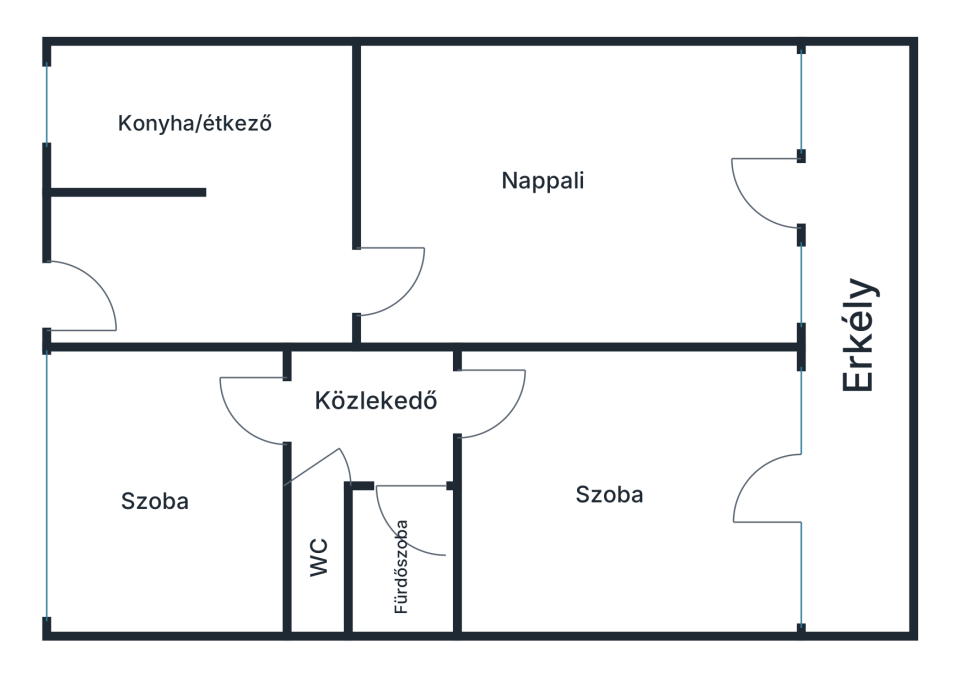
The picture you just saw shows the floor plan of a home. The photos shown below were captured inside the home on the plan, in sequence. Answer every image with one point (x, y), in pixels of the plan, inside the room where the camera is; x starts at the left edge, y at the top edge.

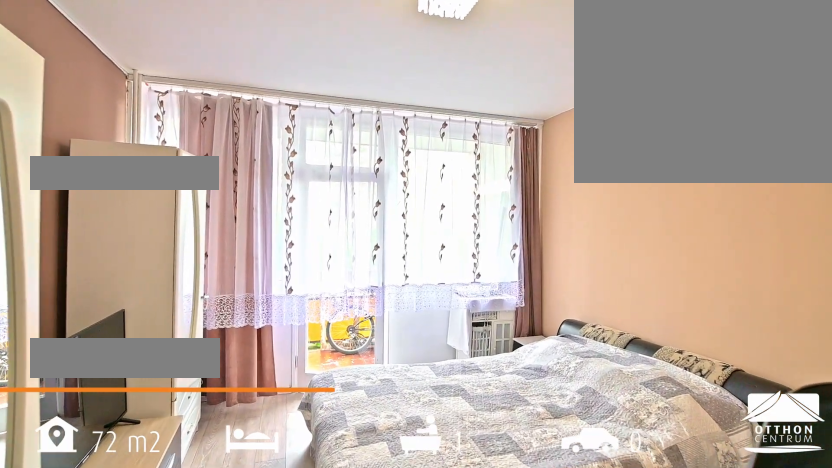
(610, 537)
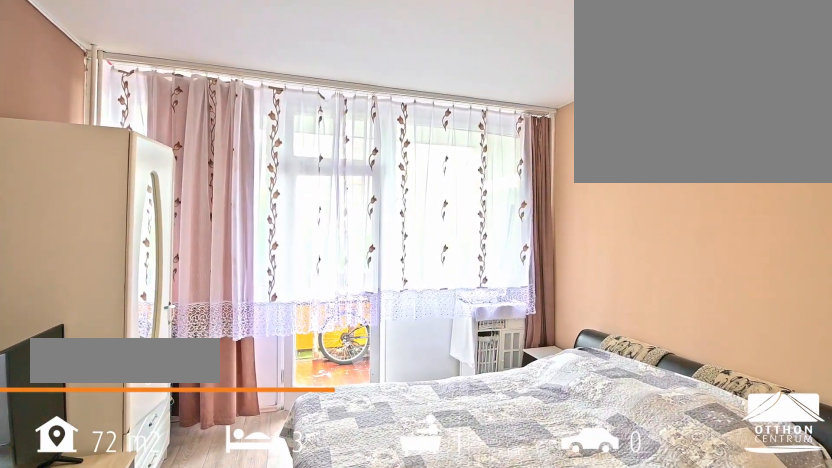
(610, 537)
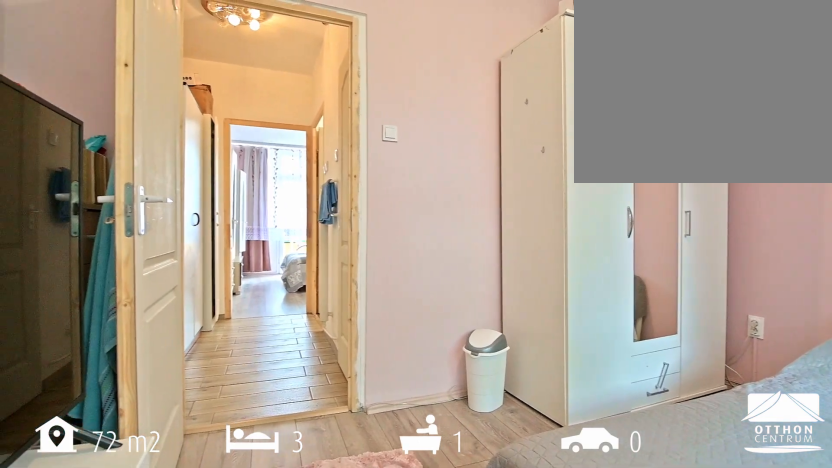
(161, 547)
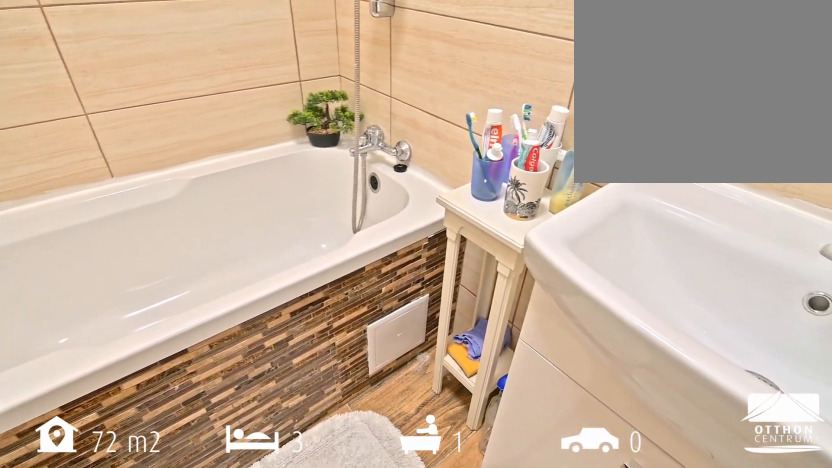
(430, 570)
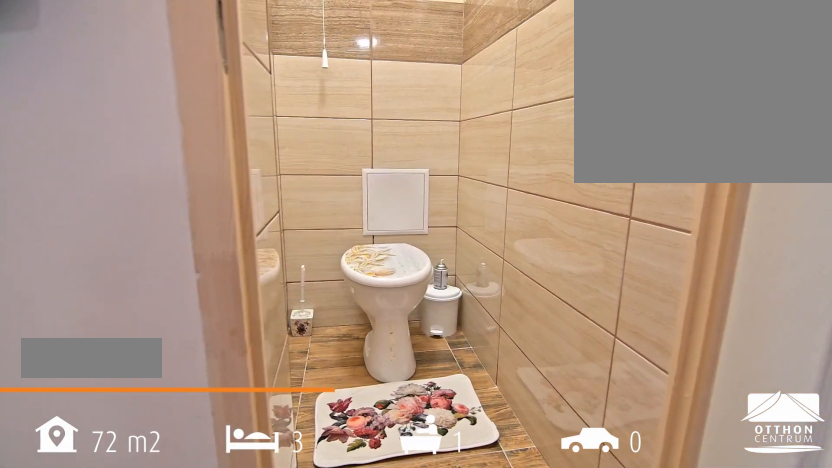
(321, 598)
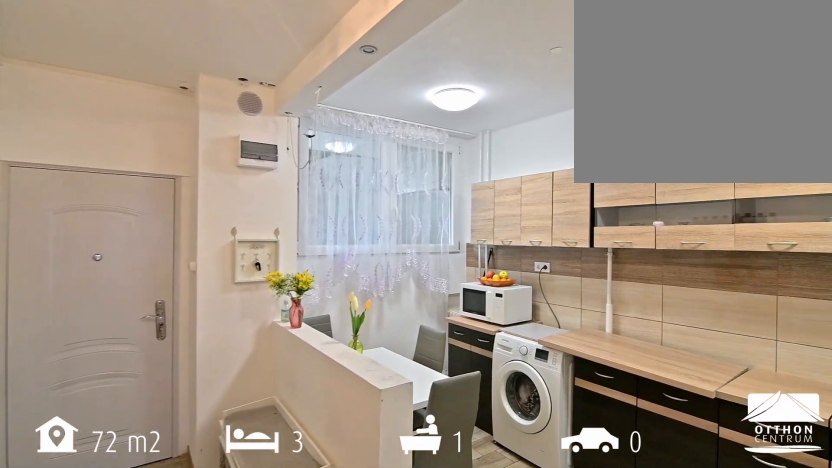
(203, 169)
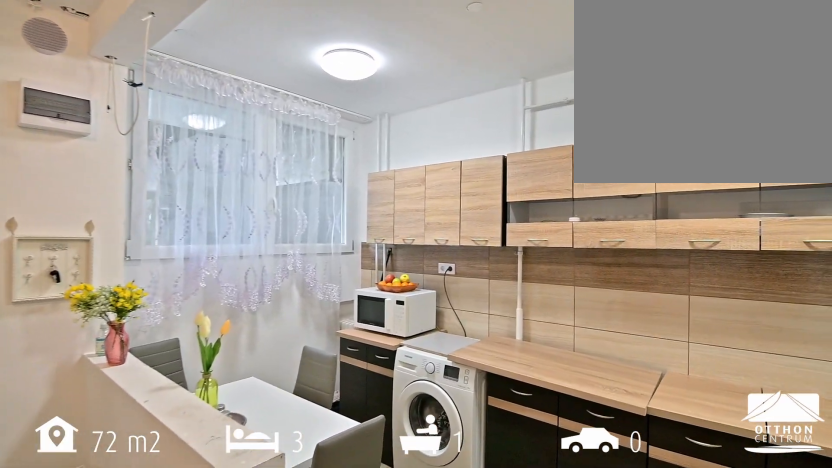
(203, 169)
